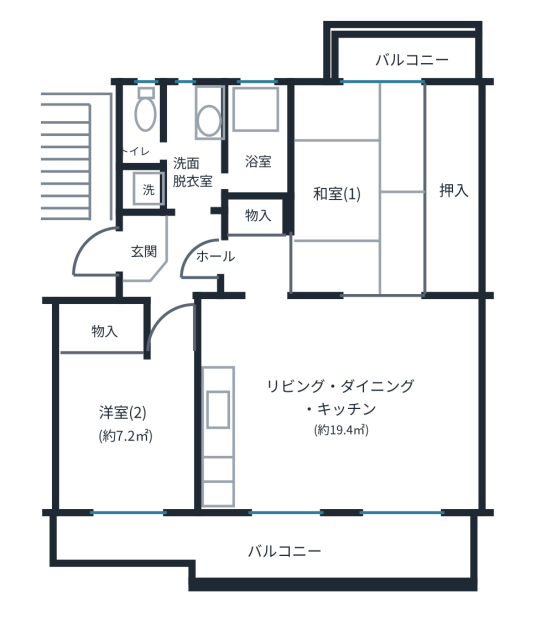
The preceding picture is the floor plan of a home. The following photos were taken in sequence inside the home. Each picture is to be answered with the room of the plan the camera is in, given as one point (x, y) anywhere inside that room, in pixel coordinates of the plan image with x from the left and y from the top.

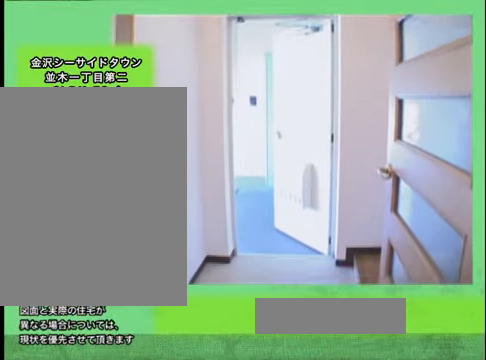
(140, 251)
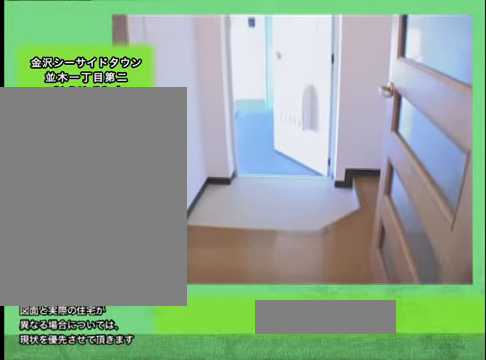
(140, 251)
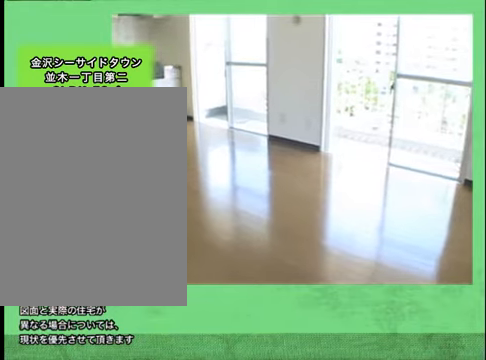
(347, 405)
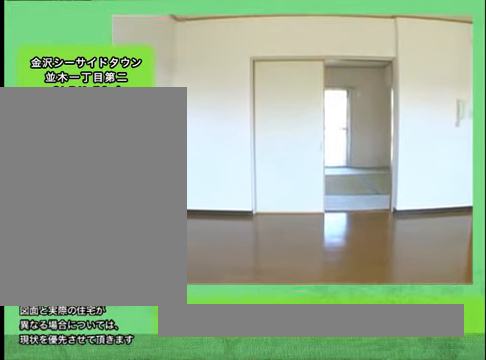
(348, 403)
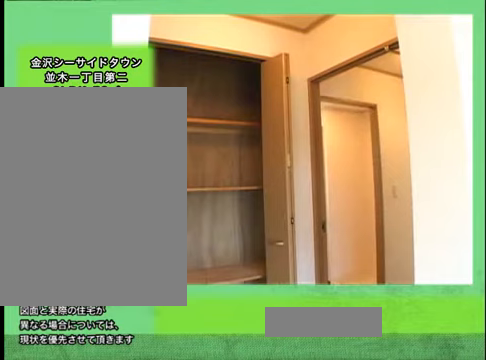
(259, 244)
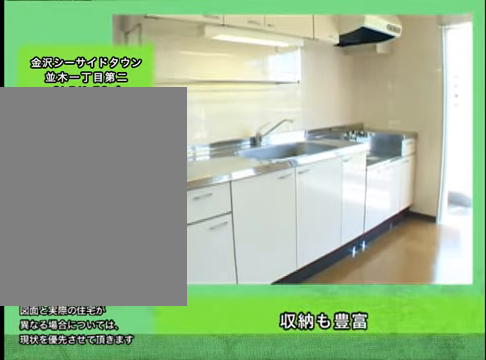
(223, 421)
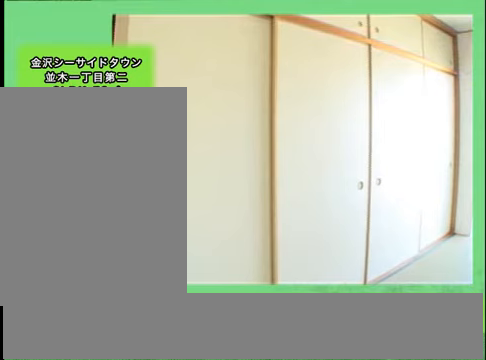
(363, 195)
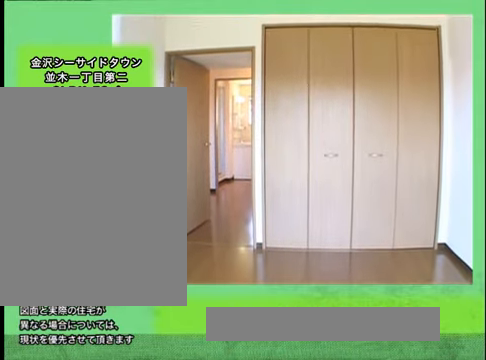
(126, 424)
